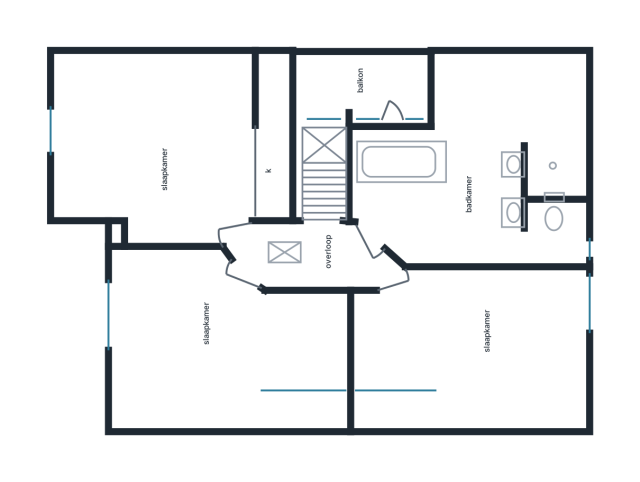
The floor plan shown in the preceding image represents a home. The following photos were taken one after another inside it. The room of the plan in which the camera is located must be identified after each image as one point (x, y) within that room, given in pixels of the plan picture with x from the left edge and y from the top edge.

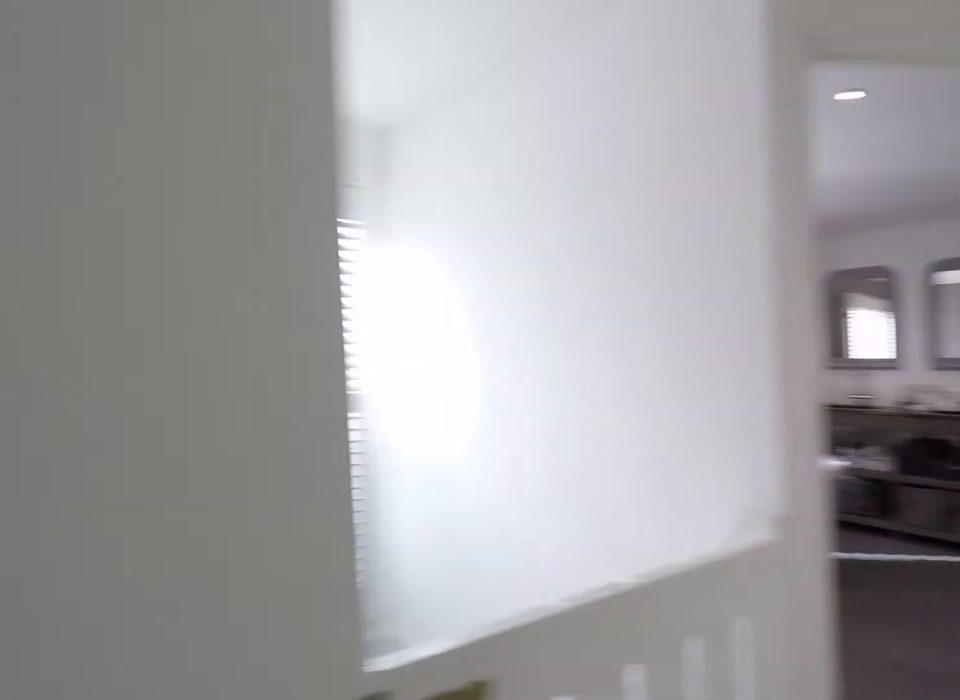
(312, 255)
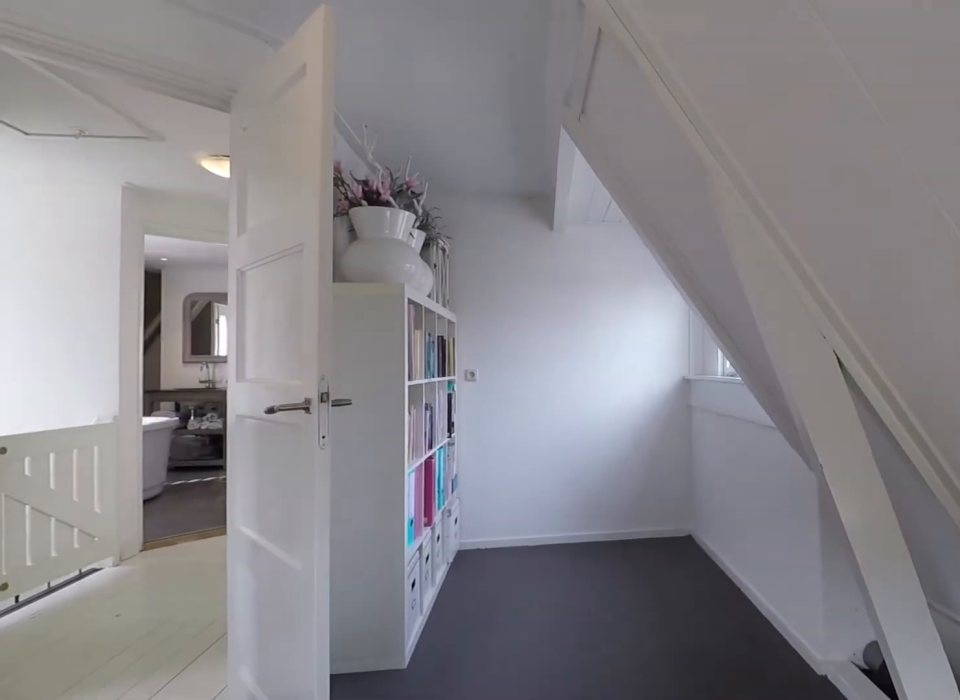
(167, 271)
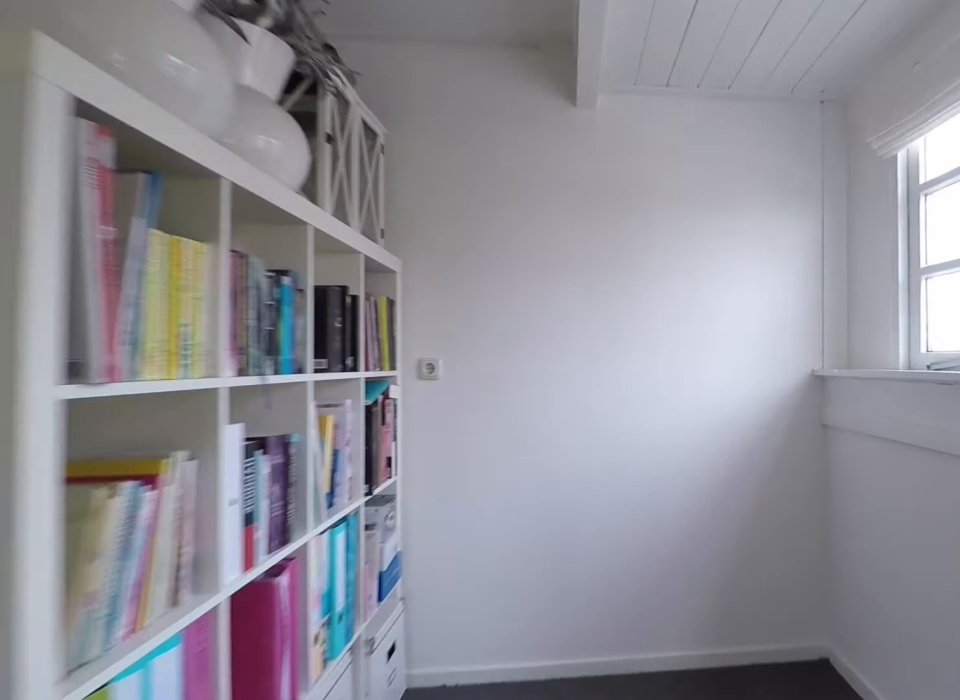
(167, 271)
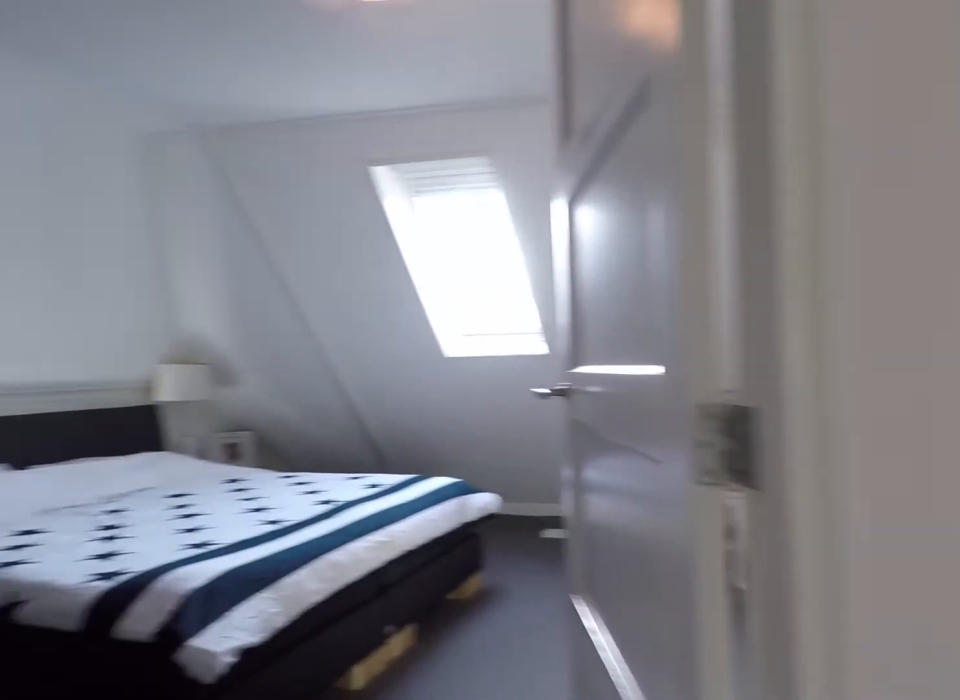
(311, 255)
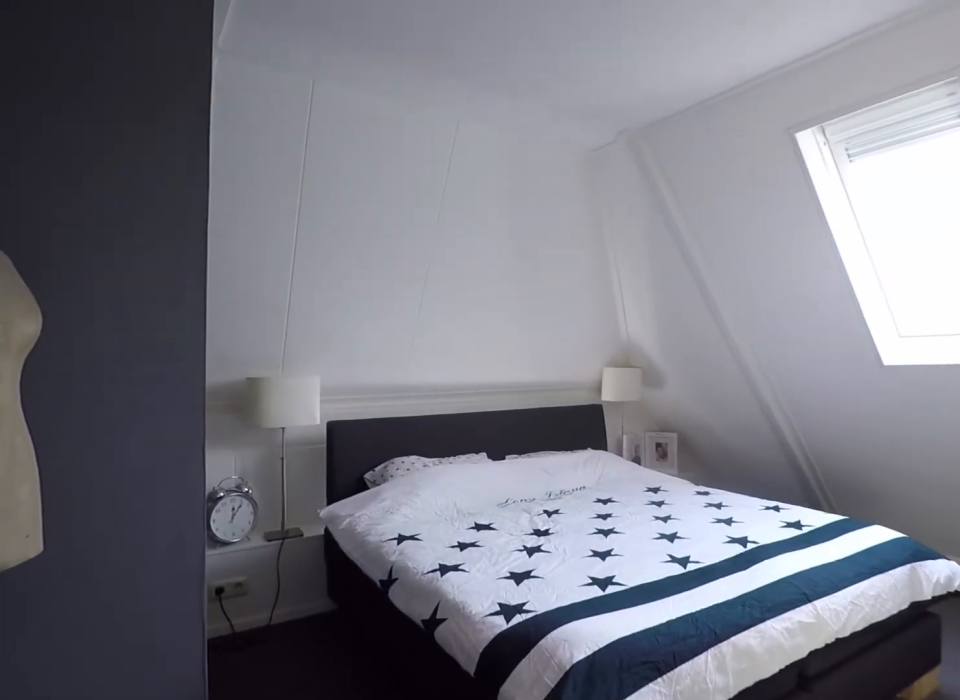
(167, 171)
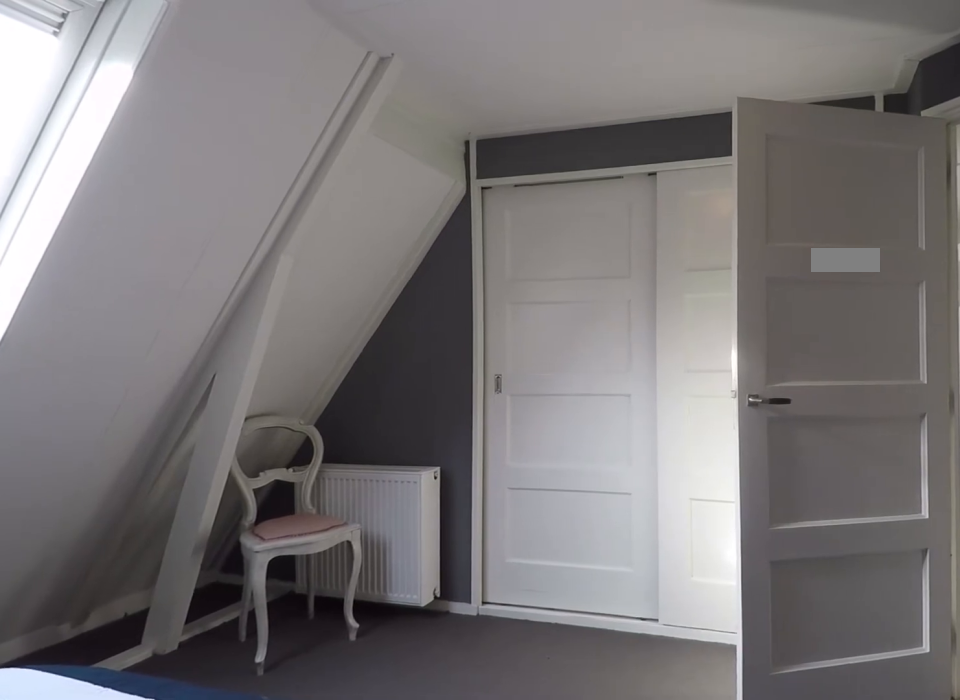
(167, 171)
